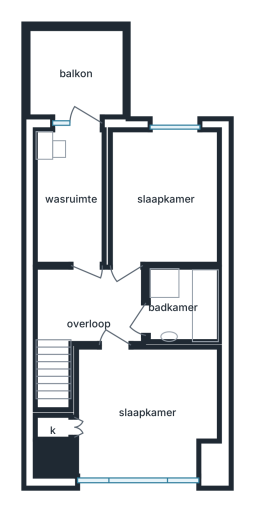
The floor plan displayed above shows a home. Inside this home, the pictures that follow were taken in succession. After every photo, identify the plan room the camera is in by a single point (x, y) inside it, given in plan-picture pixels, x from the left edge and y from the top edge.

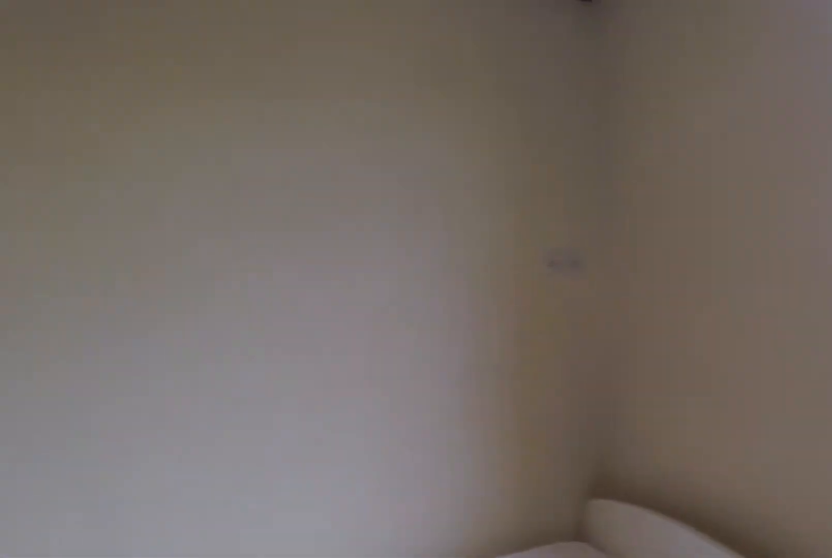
(165, 197)
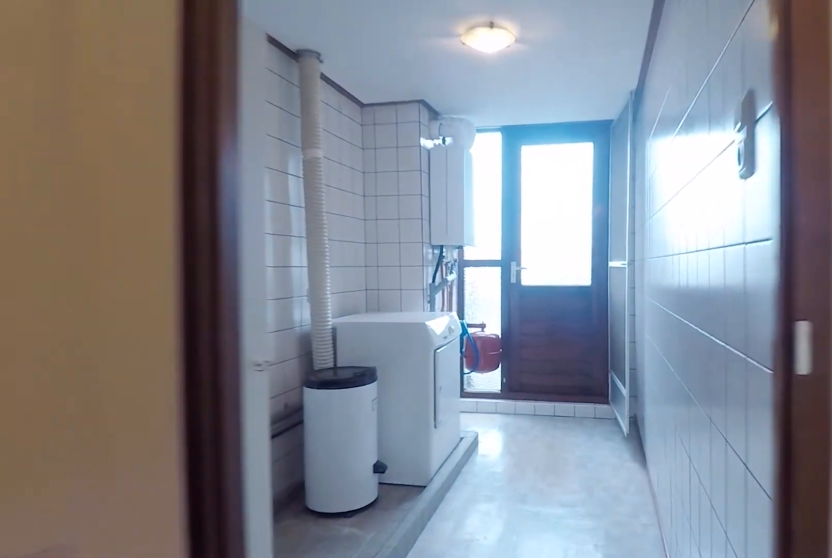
(92, 306)
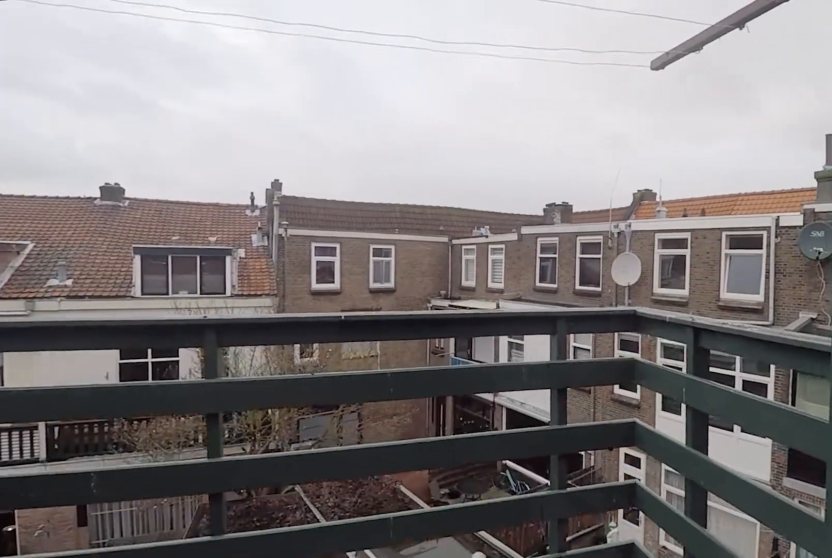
(78, 75)
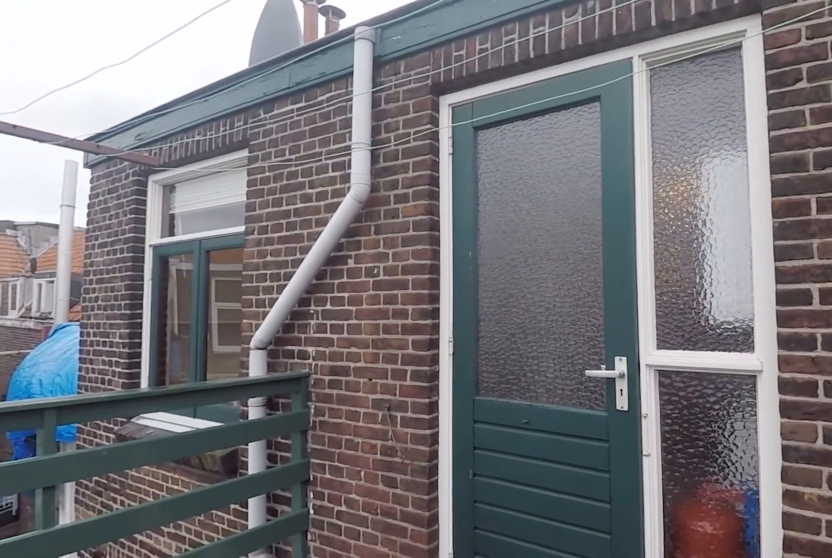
(78, 75)
